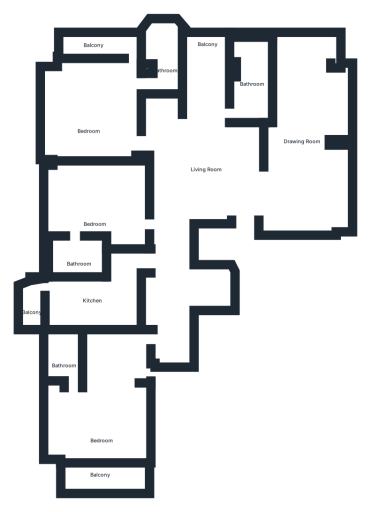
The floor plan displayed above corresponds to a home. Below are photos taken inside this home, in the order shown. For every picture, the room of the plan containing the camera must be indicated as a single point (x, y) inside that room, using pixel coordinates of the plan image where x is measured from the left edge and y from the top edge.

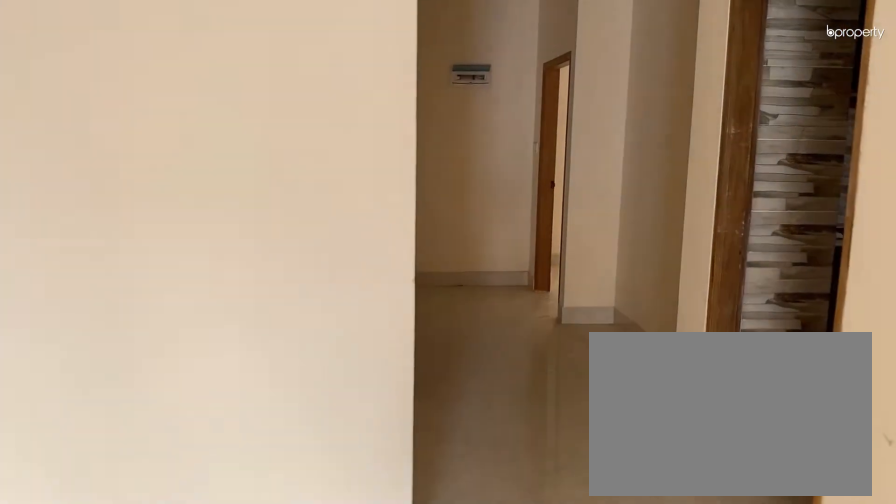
(209, 168)
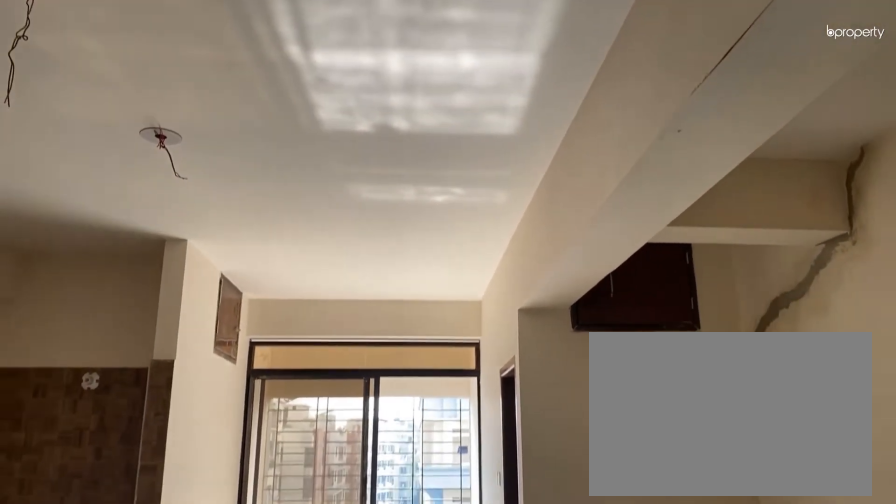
(209, 168)
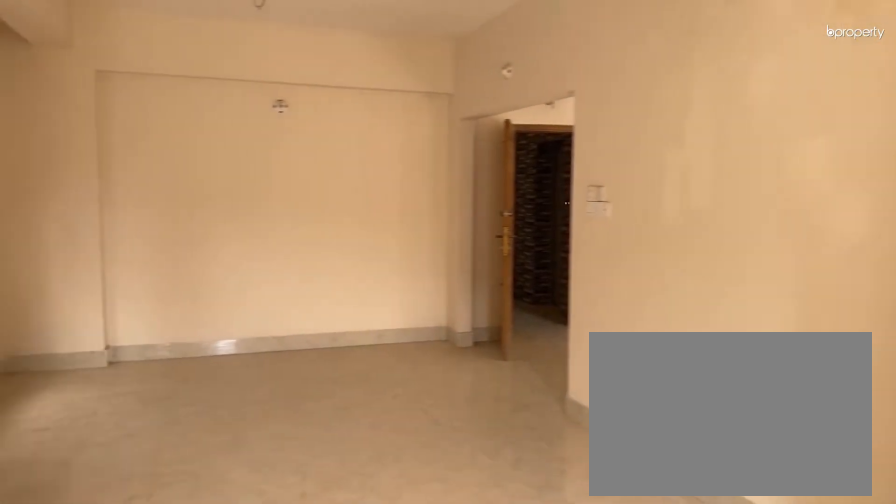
(301, 137)
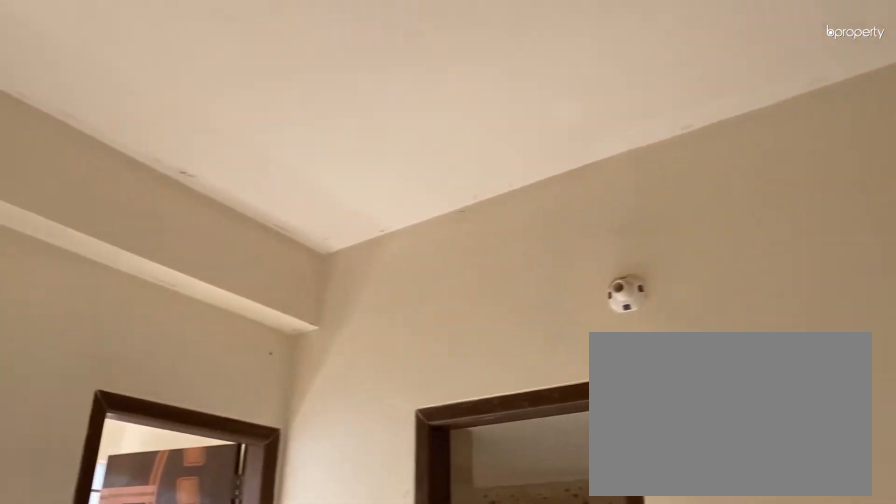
(91, 120)
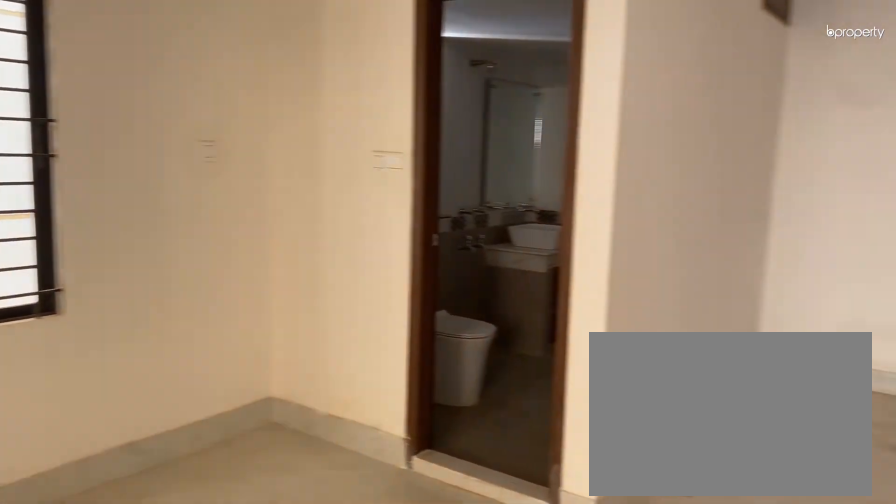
(102, 415)
